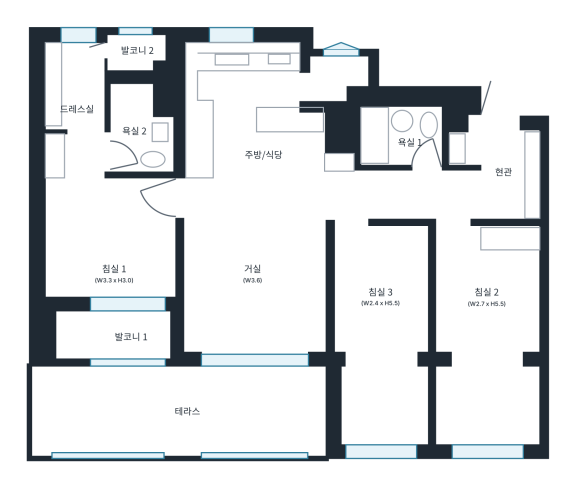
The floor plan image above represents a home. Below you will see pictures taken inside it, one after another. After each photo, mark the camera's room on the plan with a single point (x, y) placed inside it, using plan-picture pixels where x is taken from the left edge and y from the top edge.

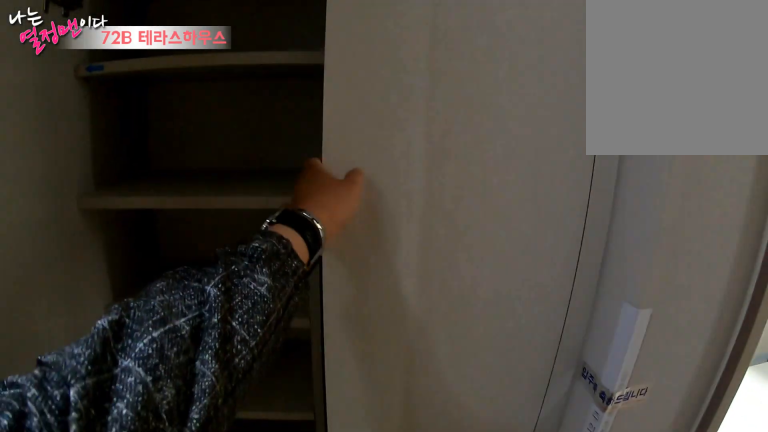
(507, 171)
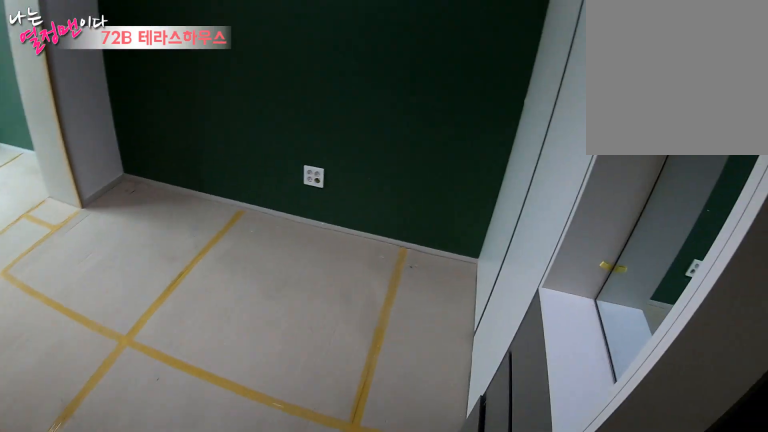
(488, 306)
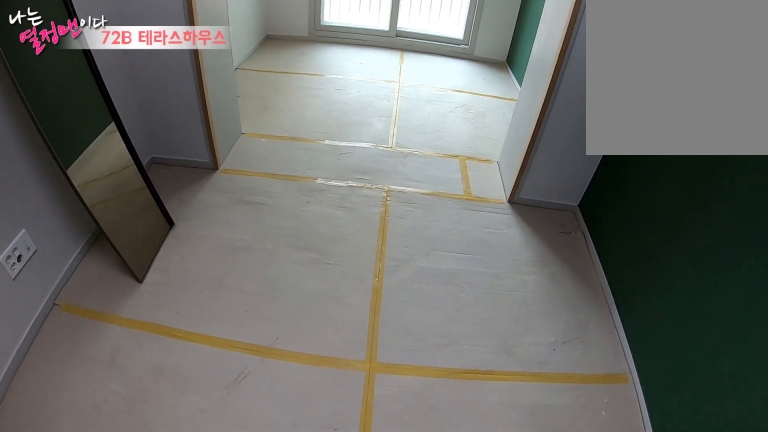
(488, 306)
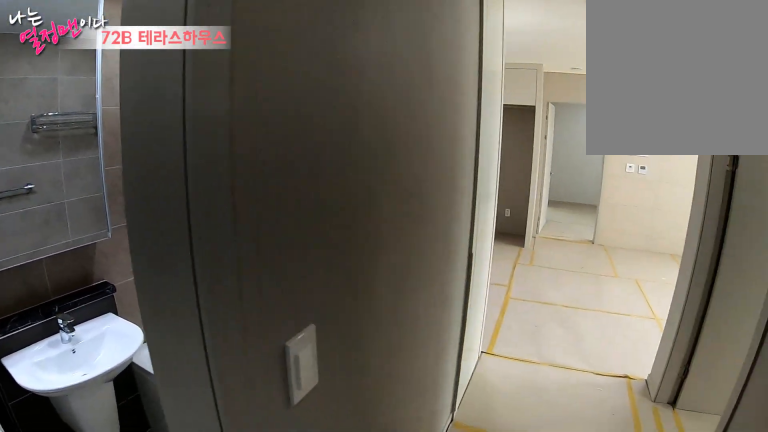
(405, 137)
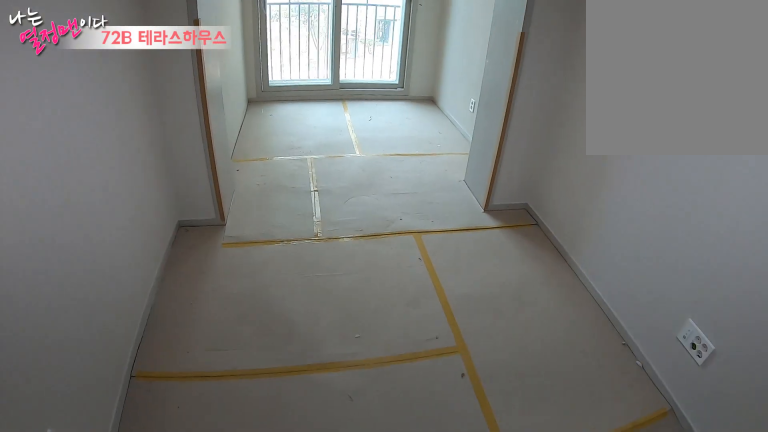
(382, 302)
